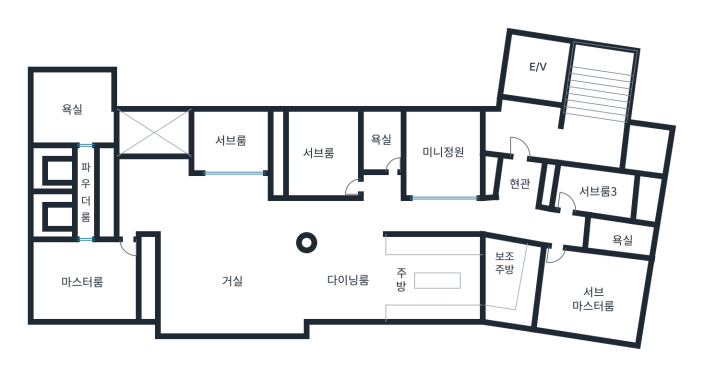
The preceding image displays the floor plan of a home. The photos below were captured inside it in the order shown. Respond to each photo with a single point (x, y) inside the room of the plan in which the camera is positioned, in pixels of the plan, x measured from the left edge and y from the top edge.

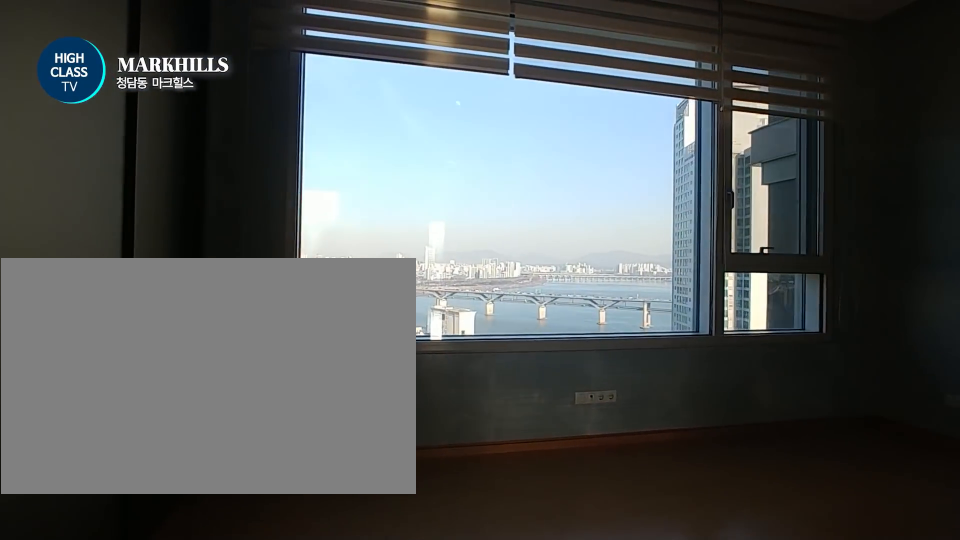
(92, 282)
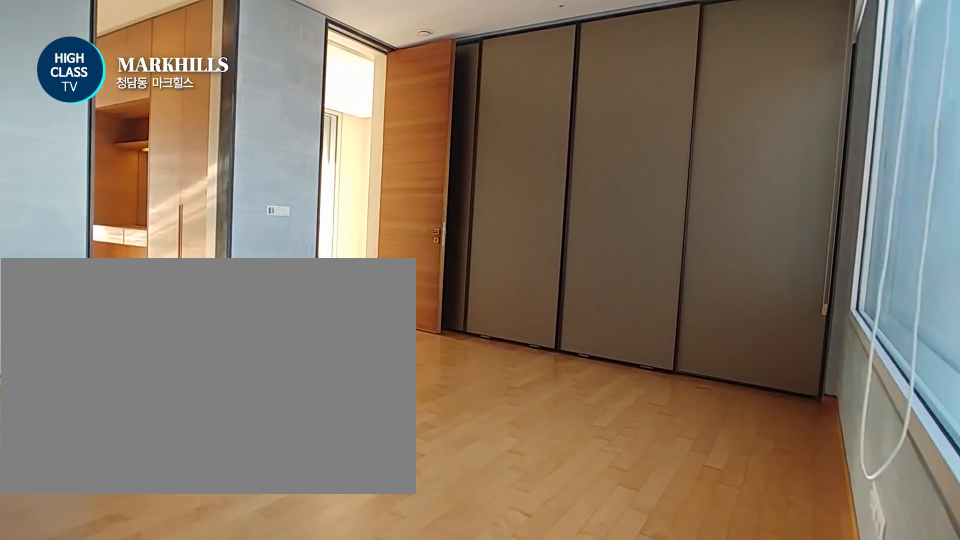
(92, 282)
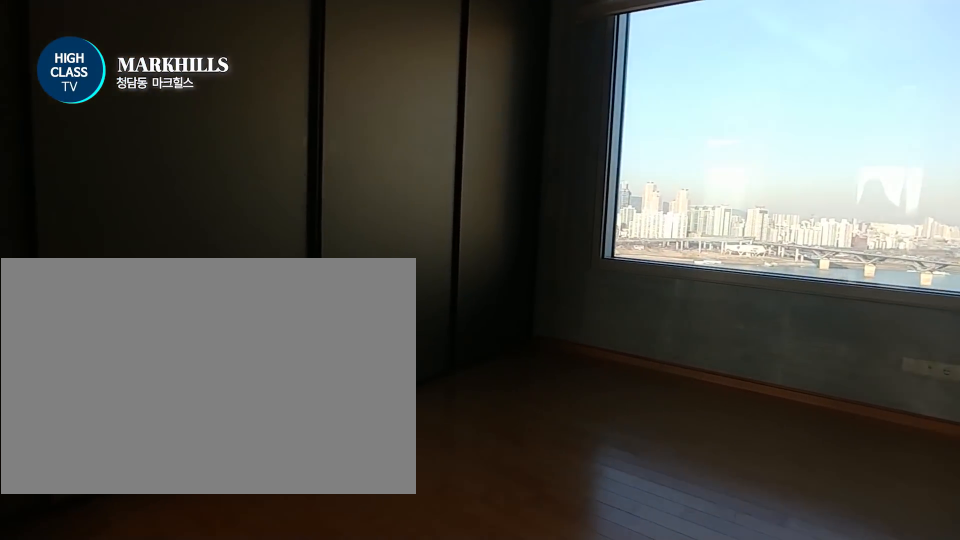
(92, 282)
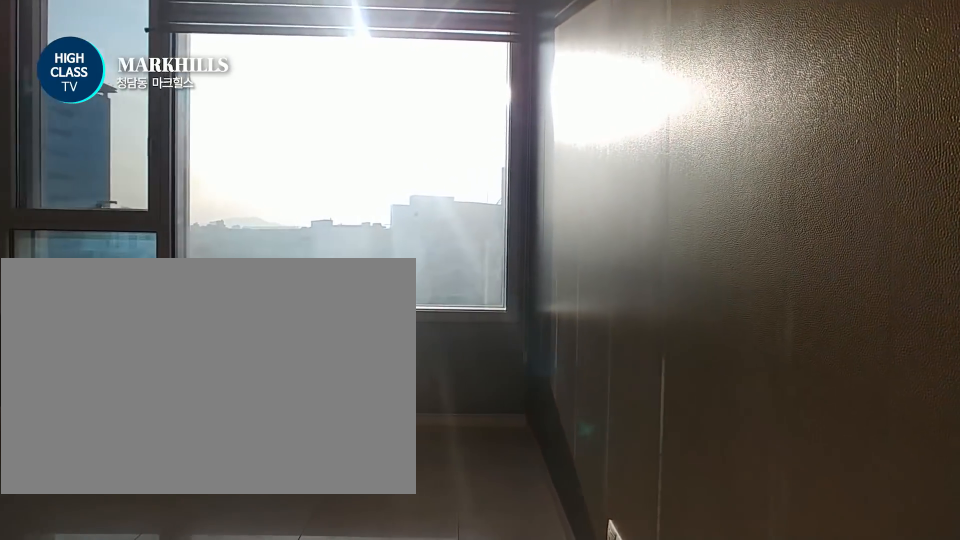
(230, 141)
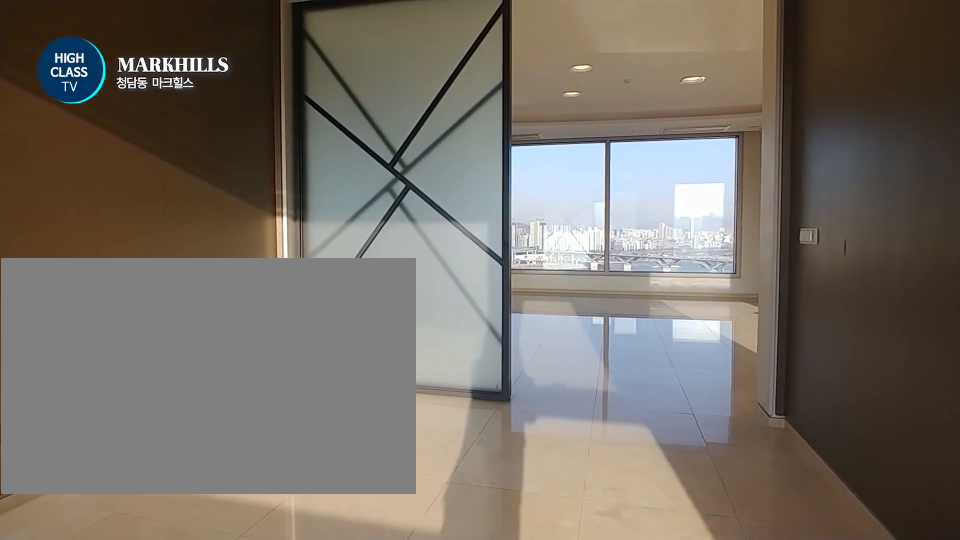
(230, 141)
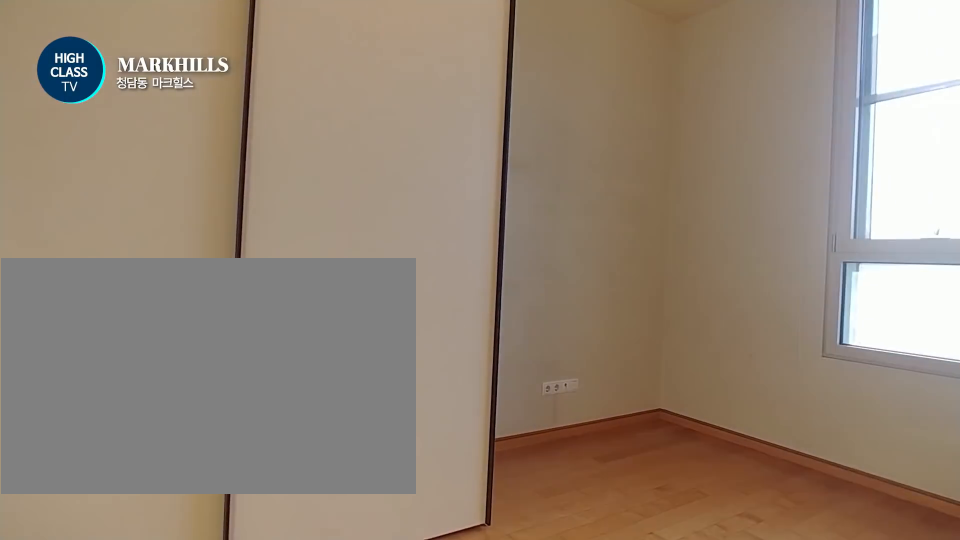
(313, 154)
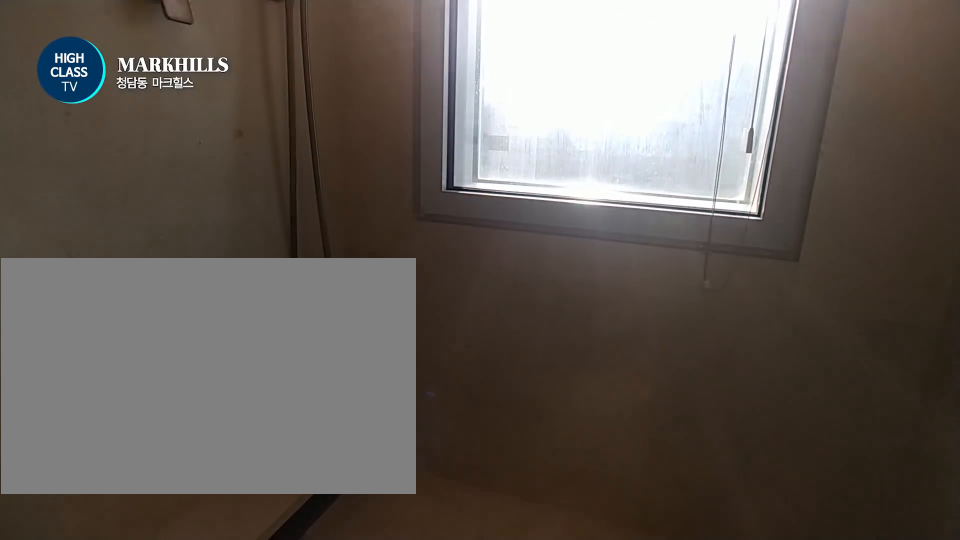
(382, 141)
